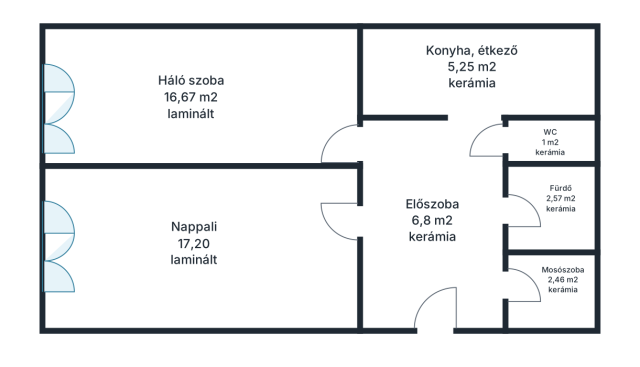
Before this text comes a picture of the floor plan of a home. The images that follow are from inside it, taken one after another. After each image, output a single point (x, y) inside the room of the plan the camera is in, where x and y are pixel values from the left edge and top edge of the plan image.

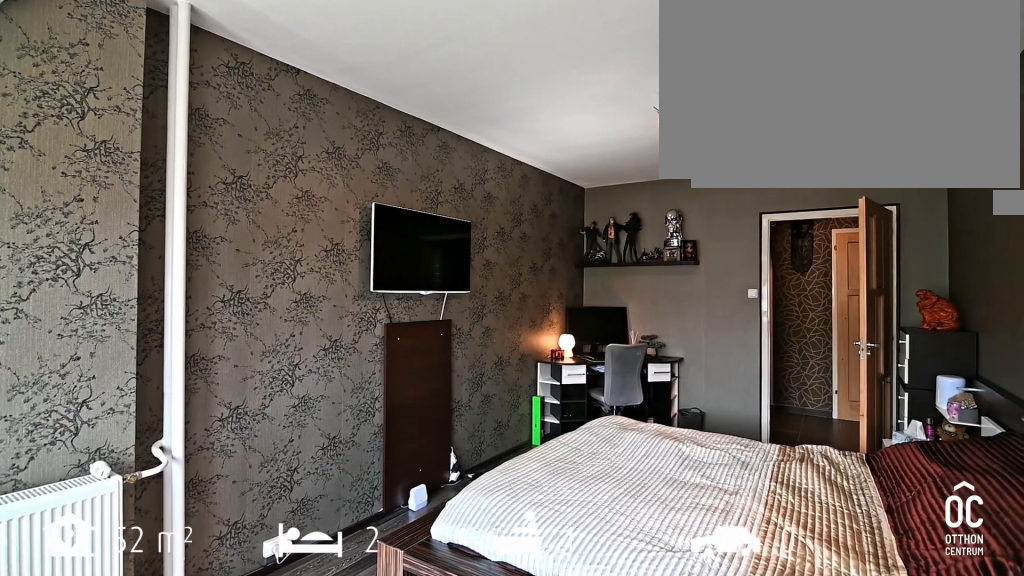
(192, 97)
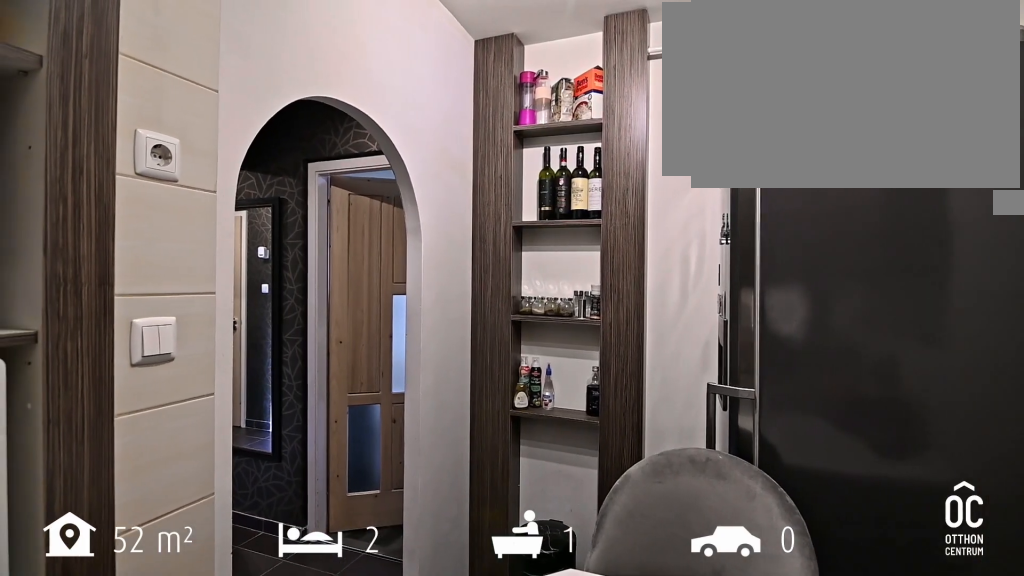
(470, 65)
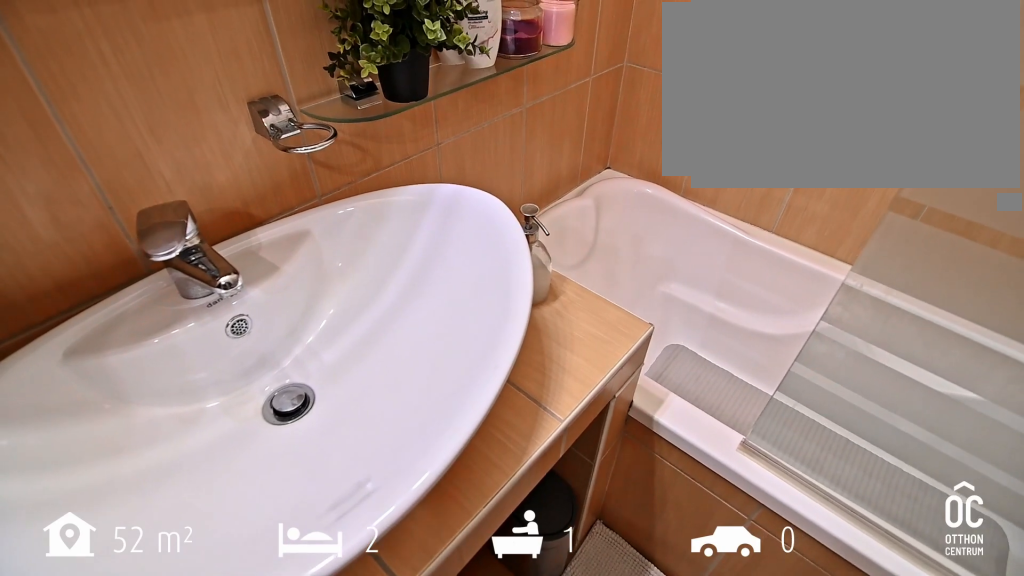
(550, 211)
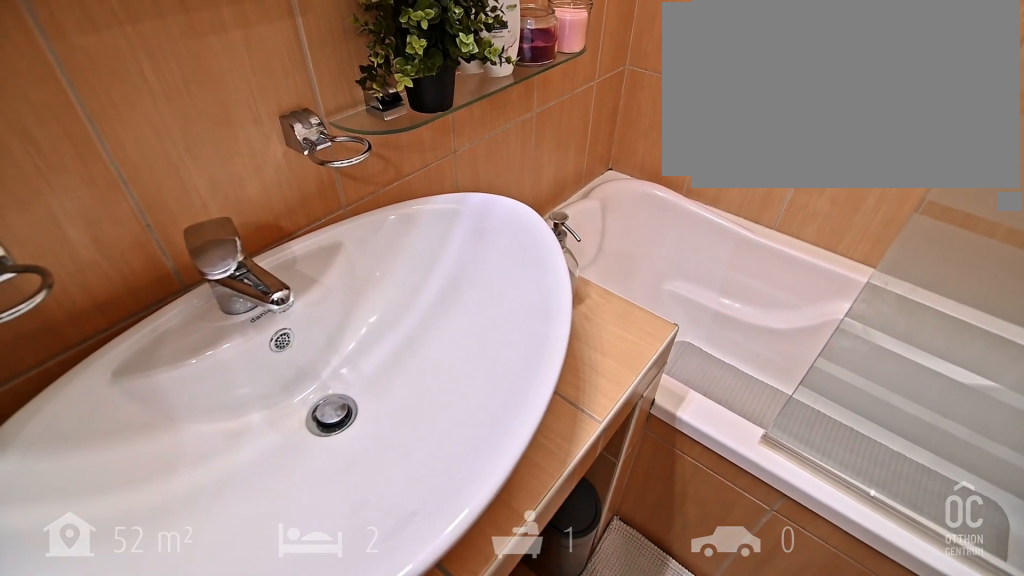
(550, 211)
